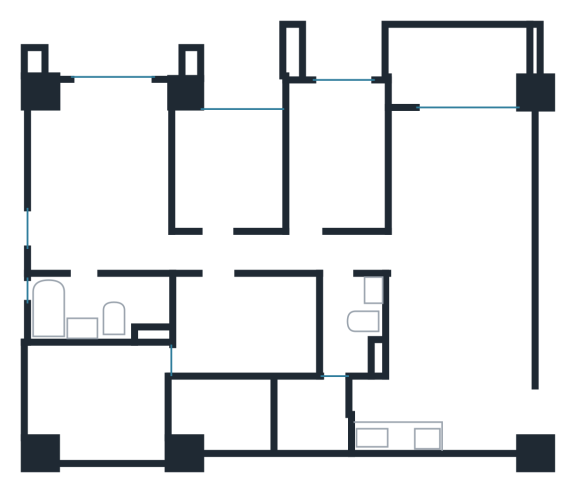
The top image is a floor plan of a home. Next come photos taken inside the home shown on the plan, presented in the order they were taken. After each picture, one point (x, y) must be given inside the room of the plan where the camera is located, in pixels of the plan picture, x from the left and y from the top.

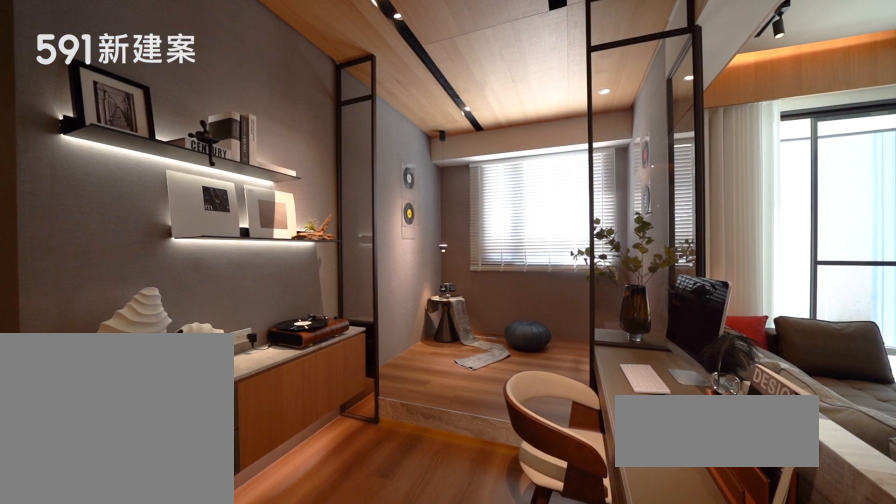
(336, 152)
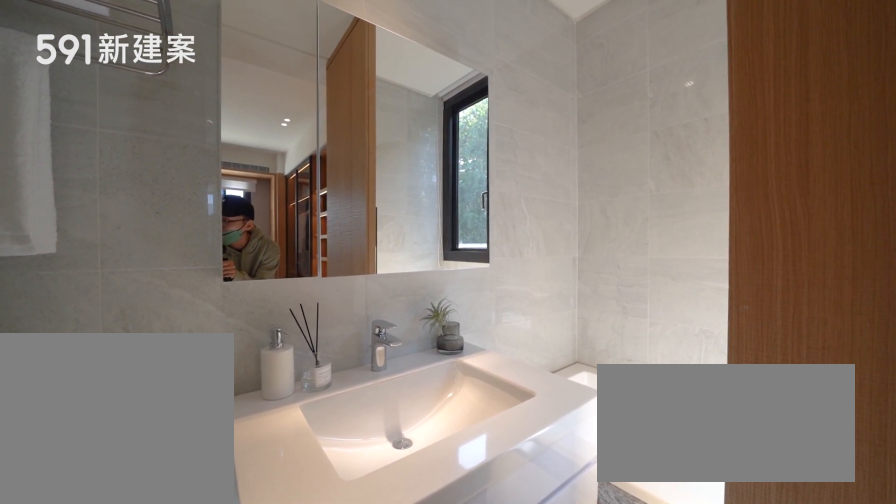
(97, 307)
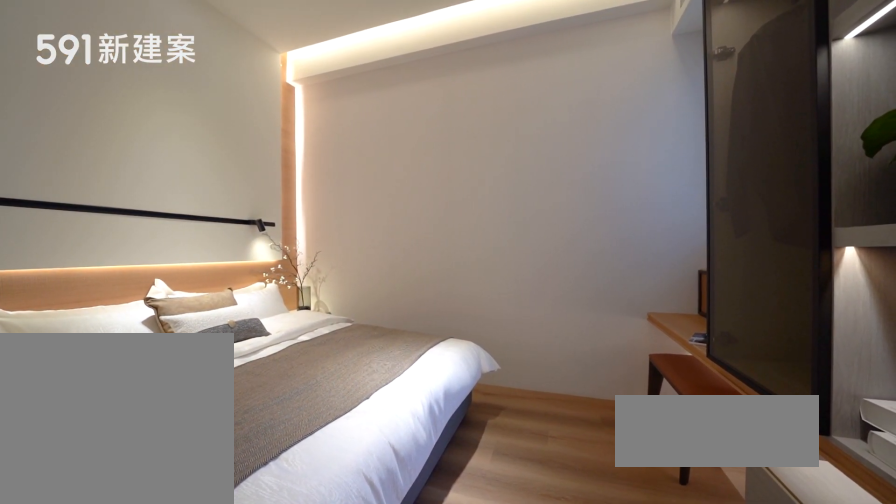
(250, 326)
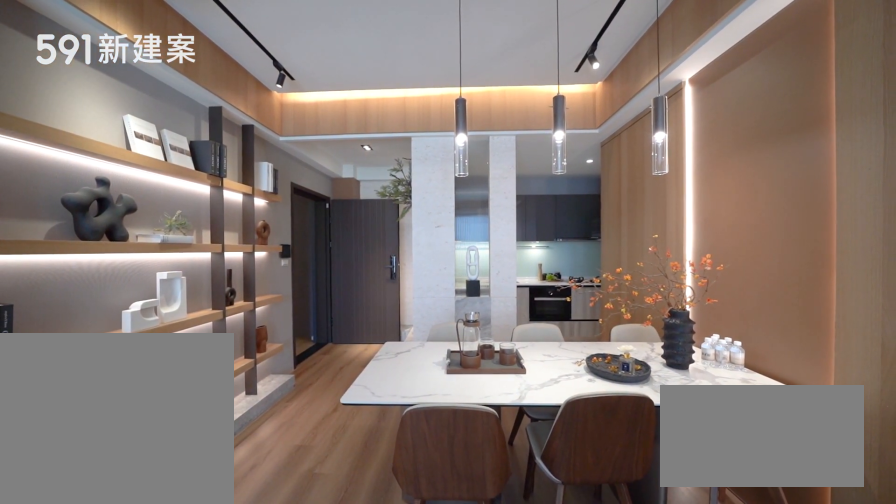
(458, 314)
